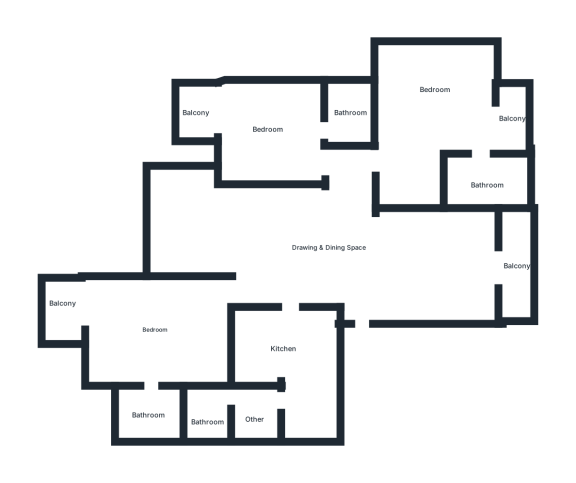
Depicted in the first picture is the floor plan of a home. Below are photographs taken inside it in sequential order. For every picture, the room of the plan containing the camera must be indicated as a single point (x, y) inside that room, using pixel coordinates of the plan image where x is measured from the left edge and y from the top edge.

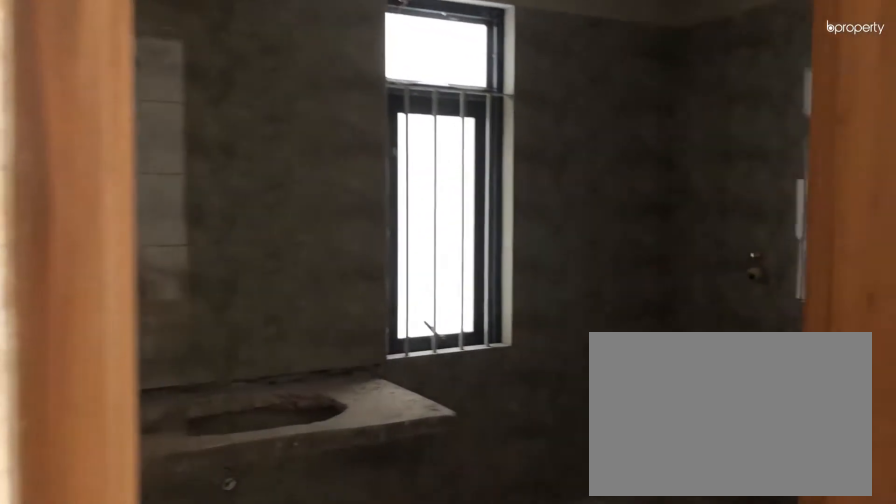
(150, 378)
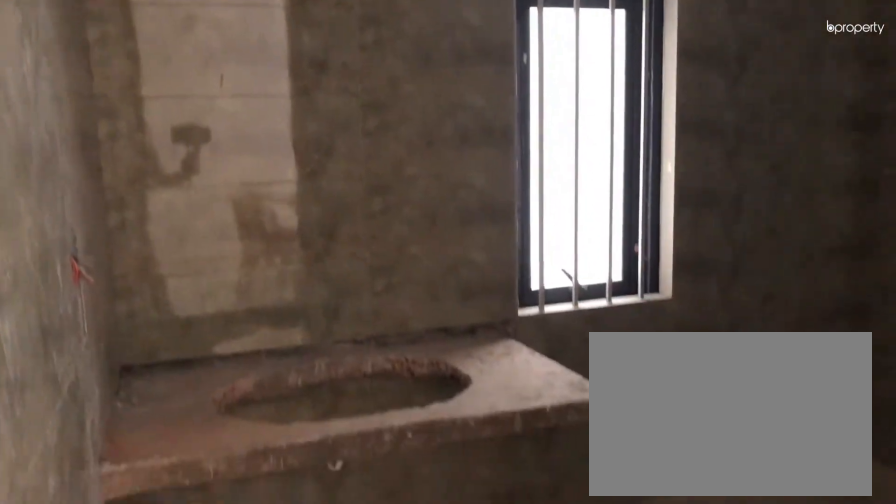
(158, 409)
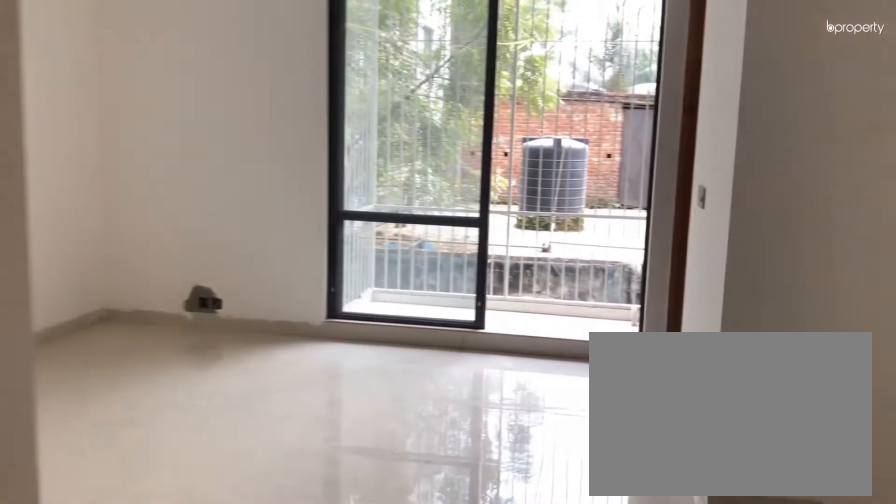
(439, 117)
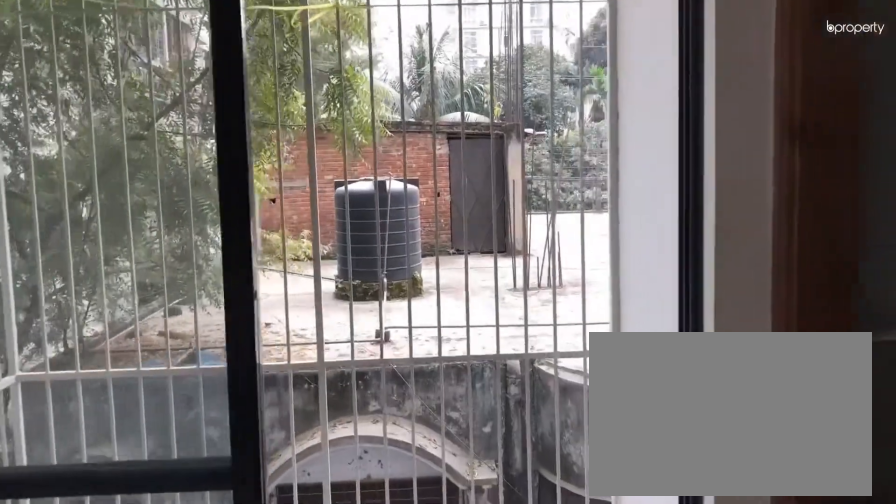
(471, 117)
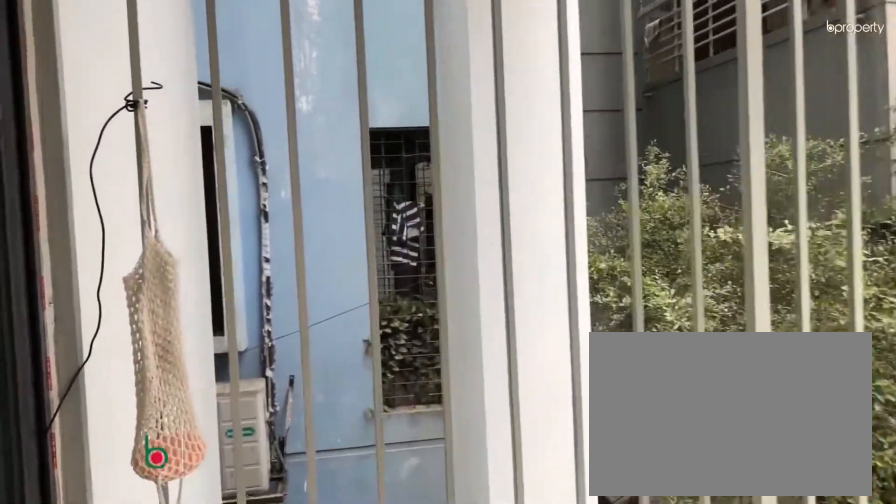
(509, 120)
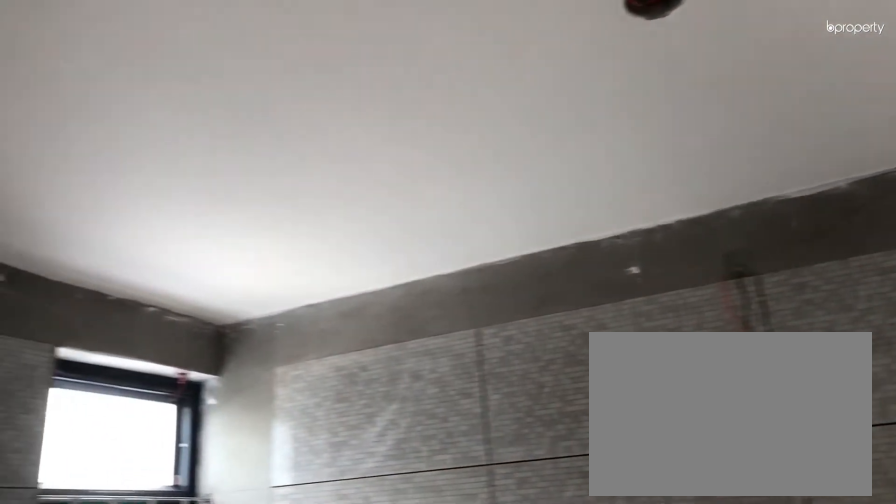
(481, 184)
